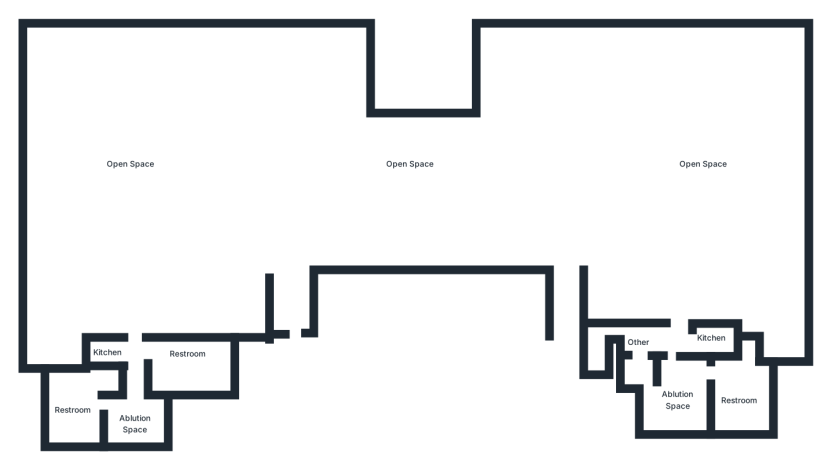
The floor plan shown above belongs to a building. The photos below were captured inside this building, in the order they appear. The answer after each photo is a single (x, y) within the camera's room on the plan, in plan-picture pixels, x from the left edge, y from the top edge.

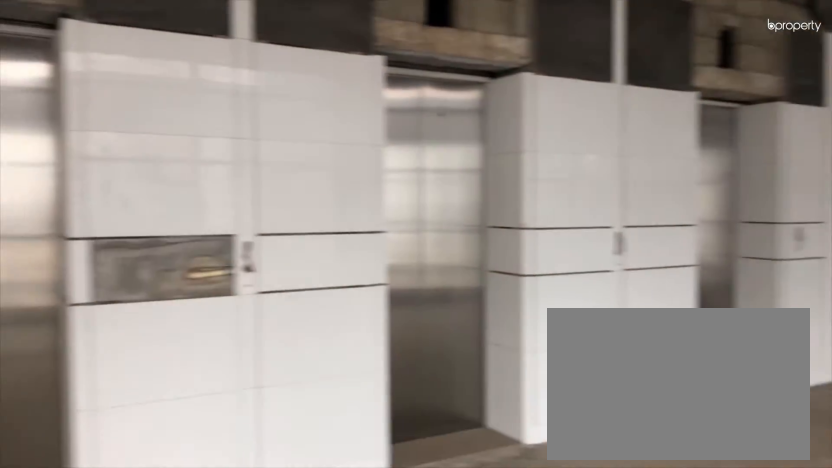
(565, 192)
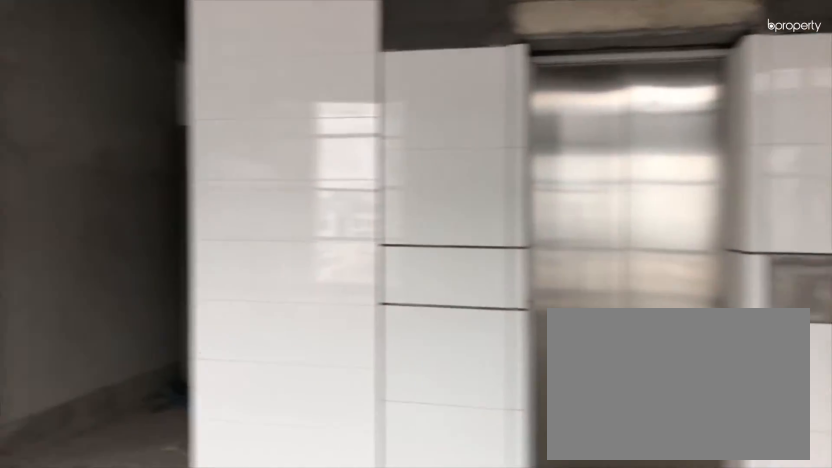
(565, 192)
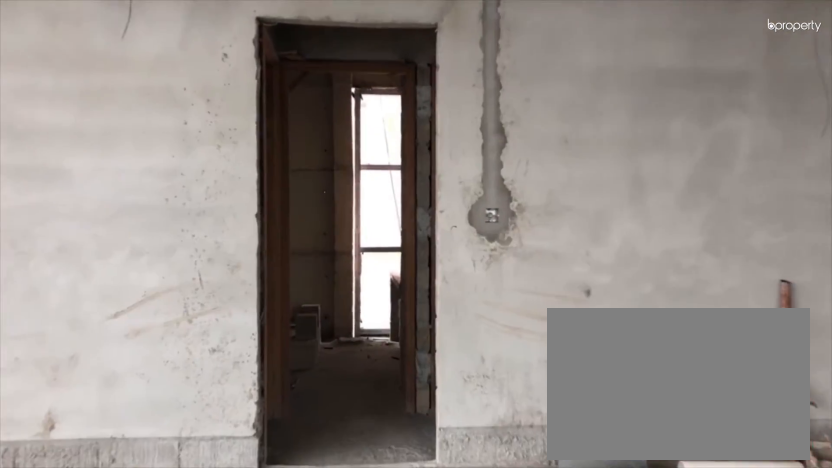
(671, 218)
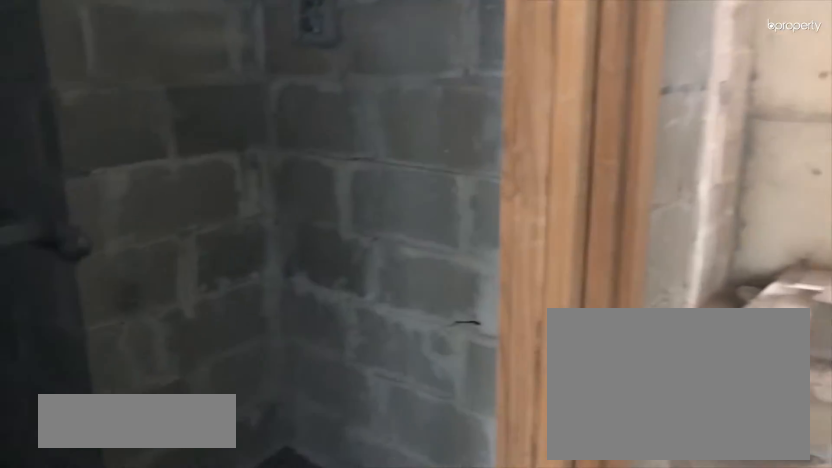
(678, 343)
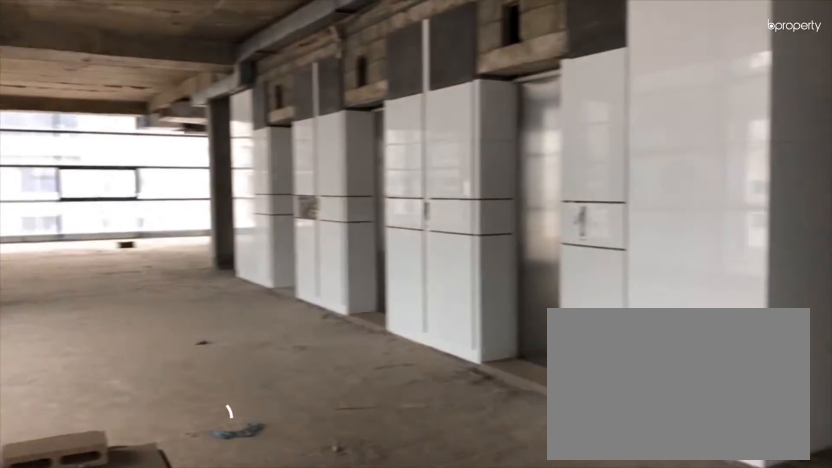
(148, 189)
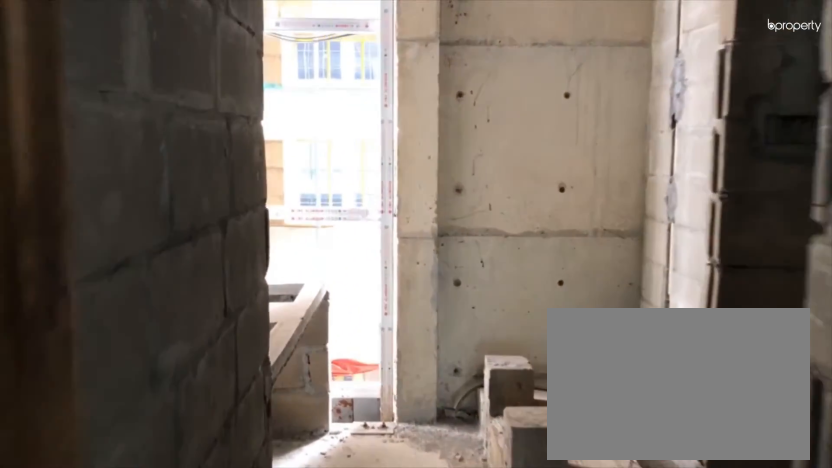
(135, 397)
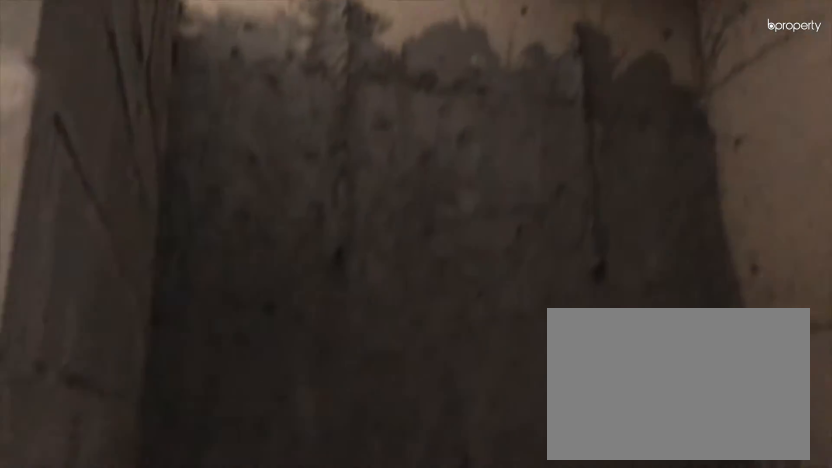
(111, 411)
